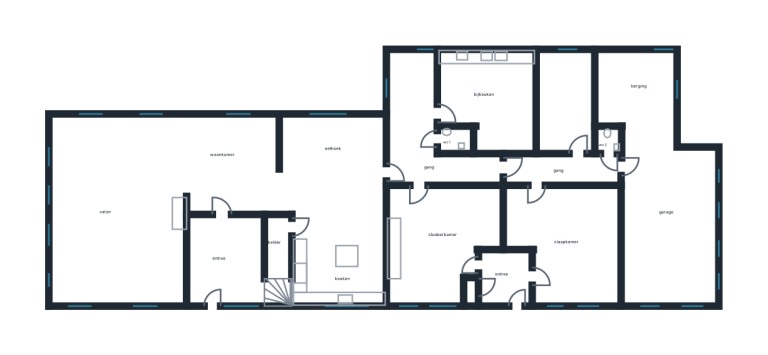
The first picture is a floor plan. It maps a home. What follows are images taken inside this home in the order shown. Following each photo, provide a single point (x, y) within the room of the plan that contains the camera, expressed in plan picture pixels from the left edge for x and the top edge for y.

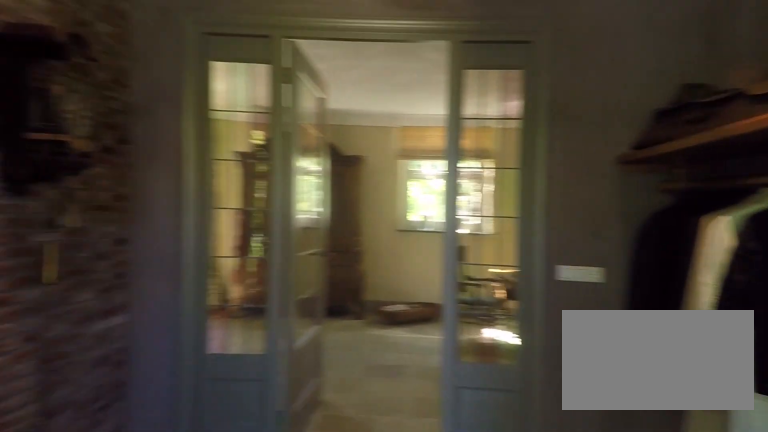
(227, 260)
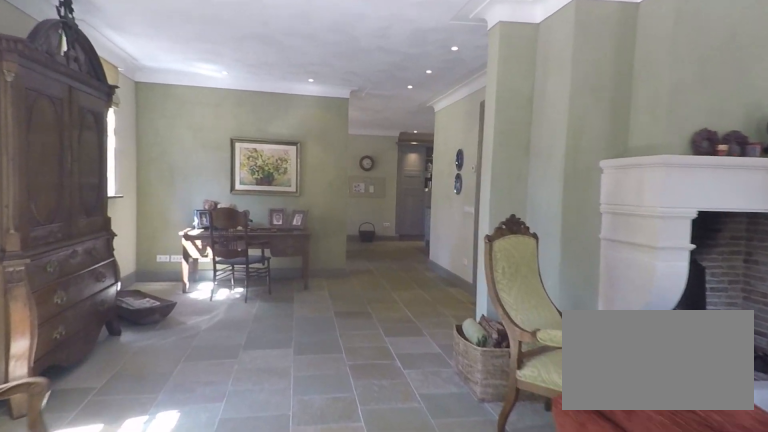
(152, 197)
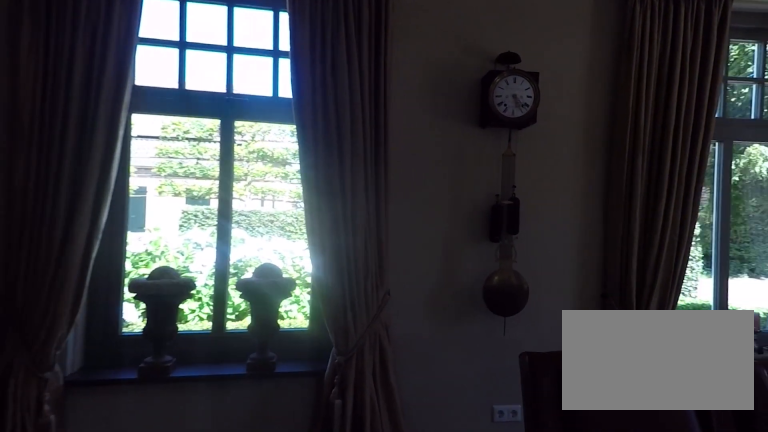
(152, 197)
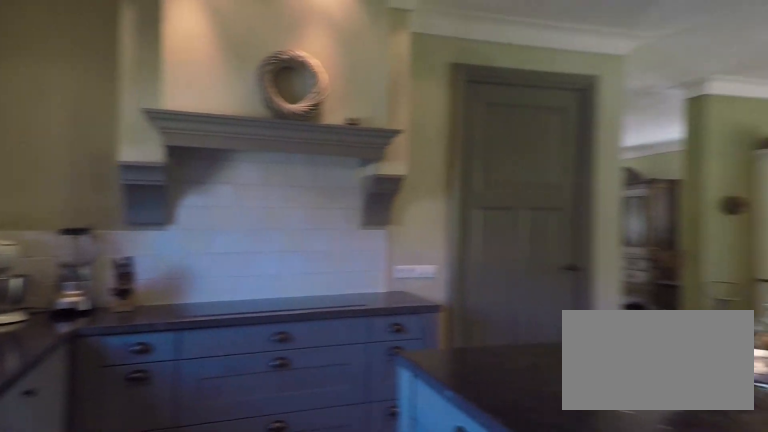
(336, 209)
